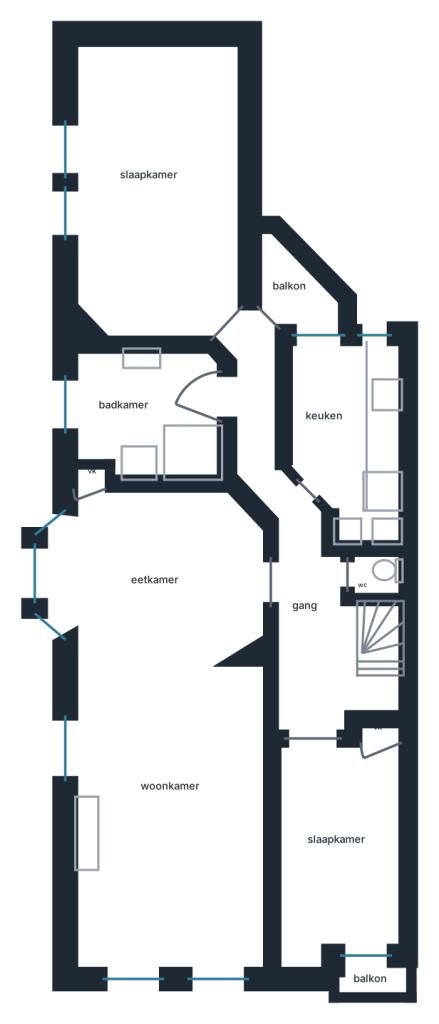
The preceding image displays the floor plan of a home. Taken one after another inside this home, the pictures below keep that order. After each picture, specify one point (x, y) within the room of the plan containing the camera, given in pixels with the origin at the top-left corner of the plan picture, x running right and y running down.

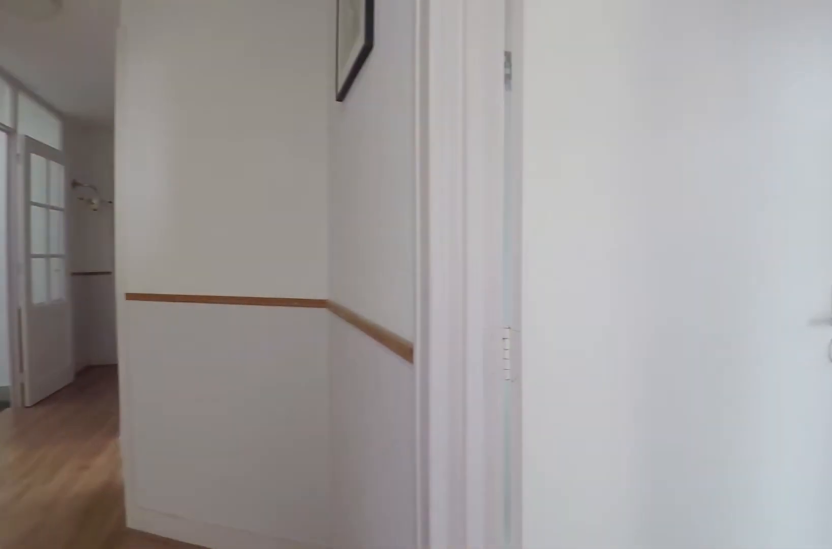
(379, 639)
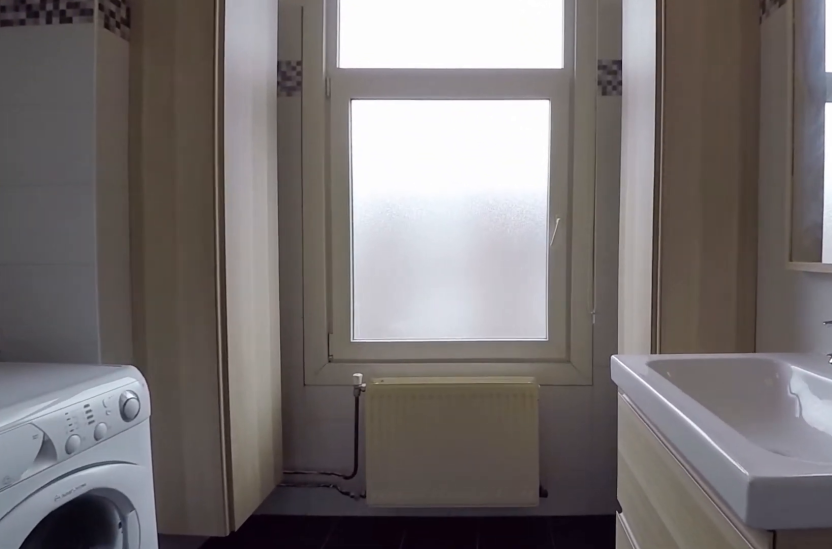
(150, 416)
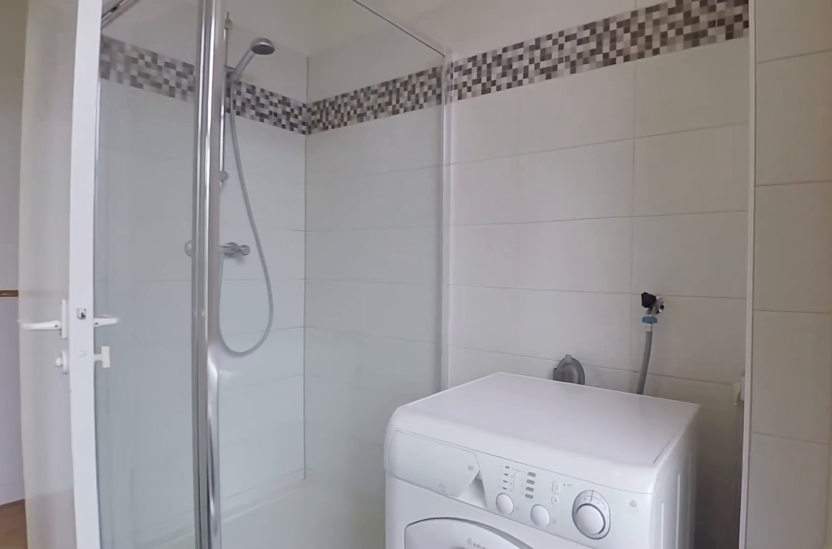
(150, 416)
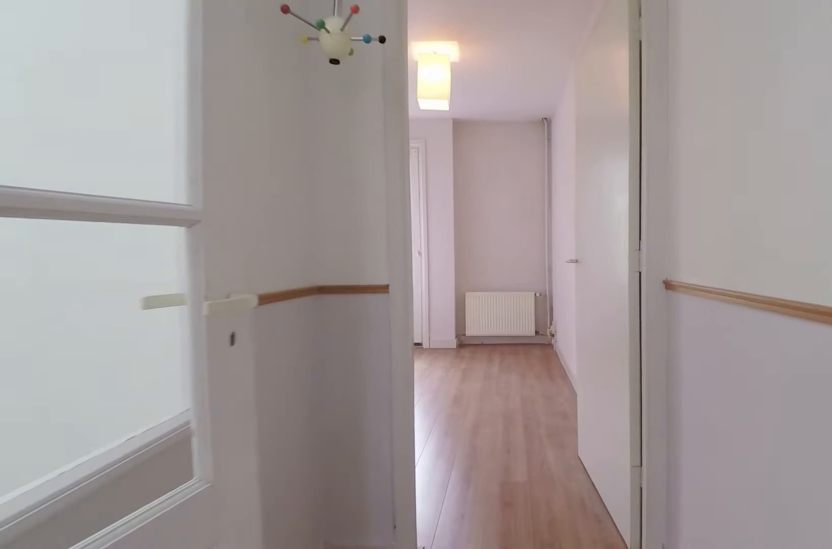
(376, 640)
